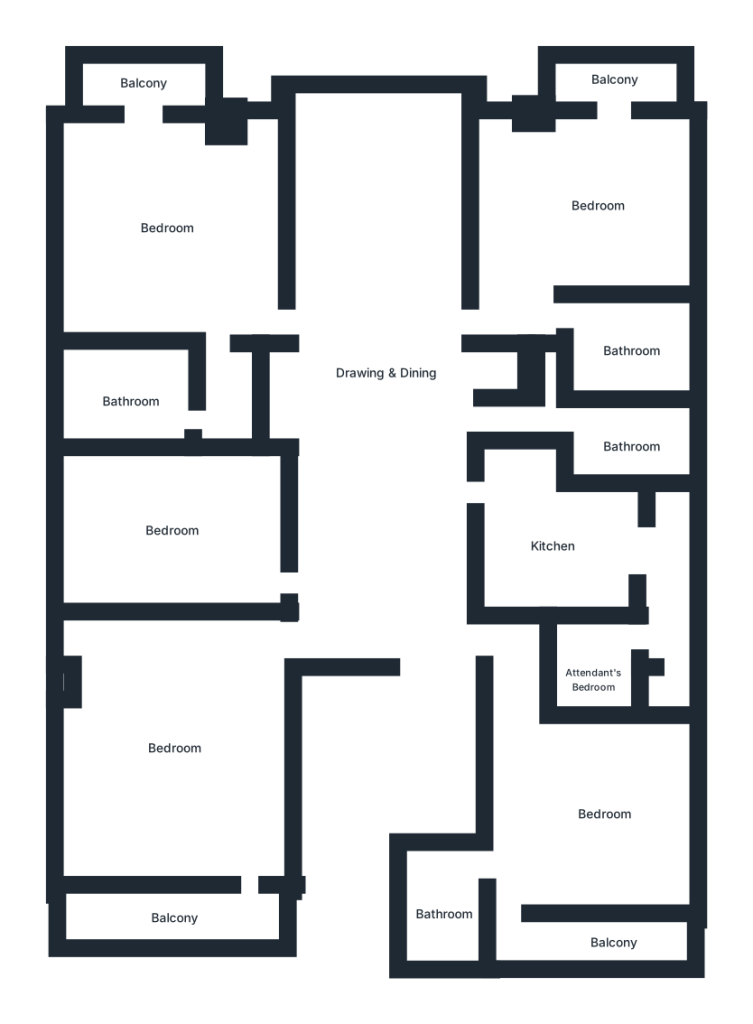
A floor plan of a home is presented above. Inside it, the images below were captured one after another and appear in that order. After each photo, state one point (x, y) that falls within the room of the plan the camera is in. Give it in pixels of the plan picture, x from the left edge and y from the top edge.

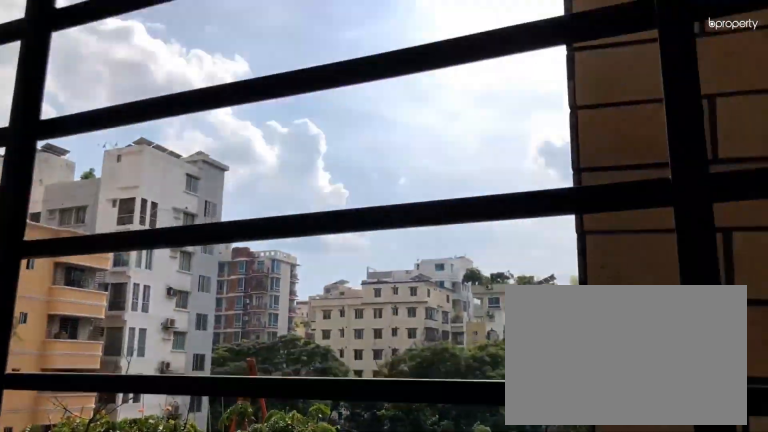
(612, 81)
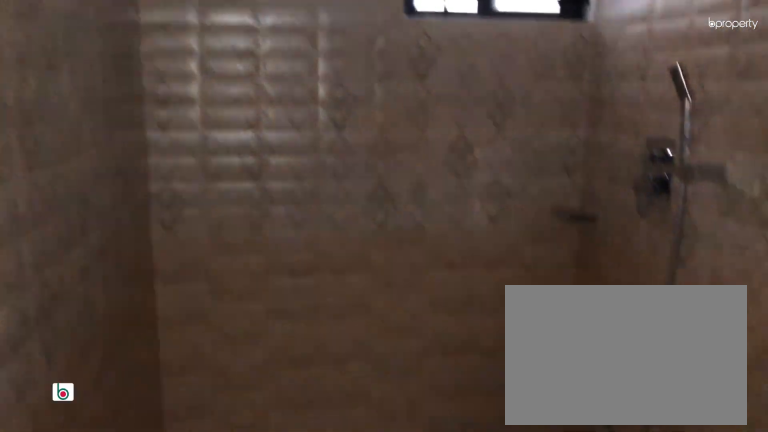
(629, 438)
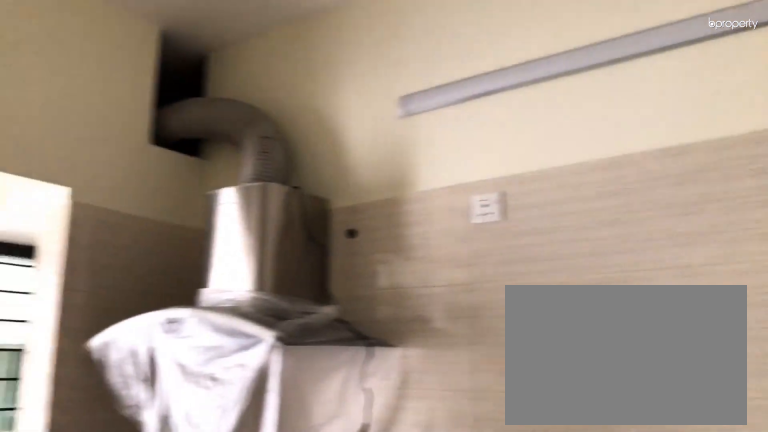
(566, 548)
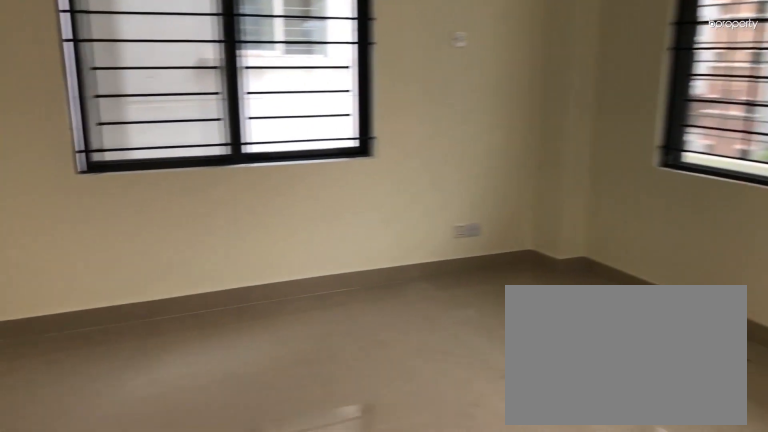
(597, 815)
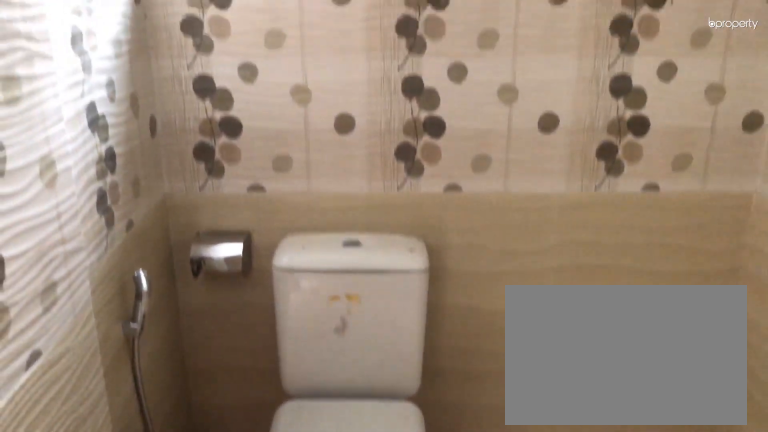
(441, 913)
